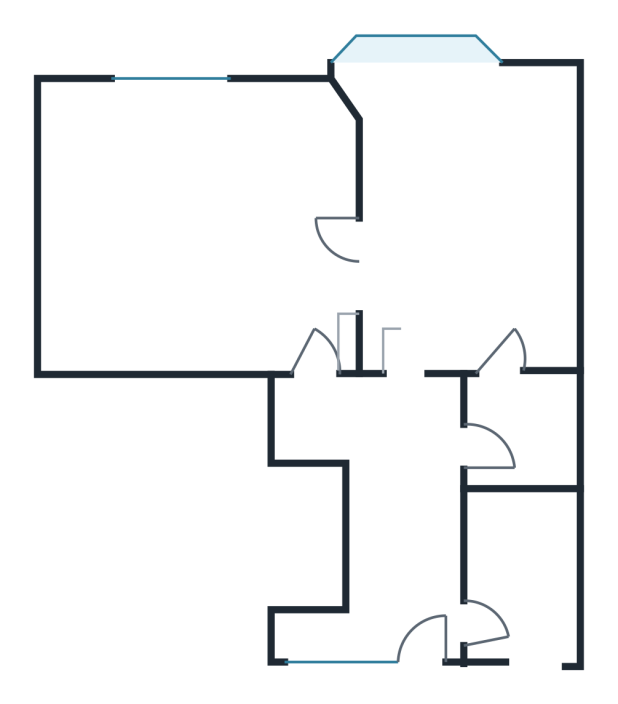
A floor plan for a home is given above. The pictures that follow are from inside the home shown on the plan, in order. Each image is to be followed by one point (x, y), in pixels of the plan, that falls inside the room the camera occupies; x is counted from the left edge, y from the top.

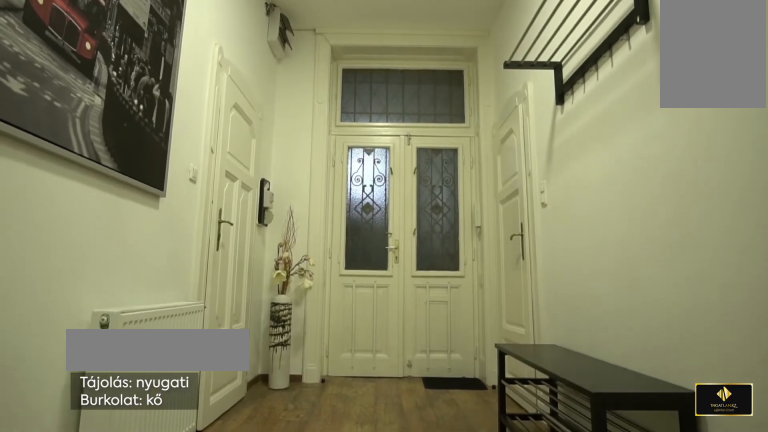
(402, 536)
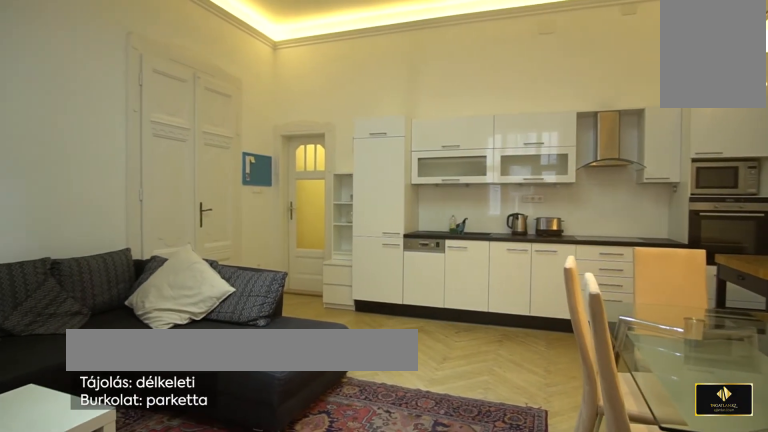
(206, 255)
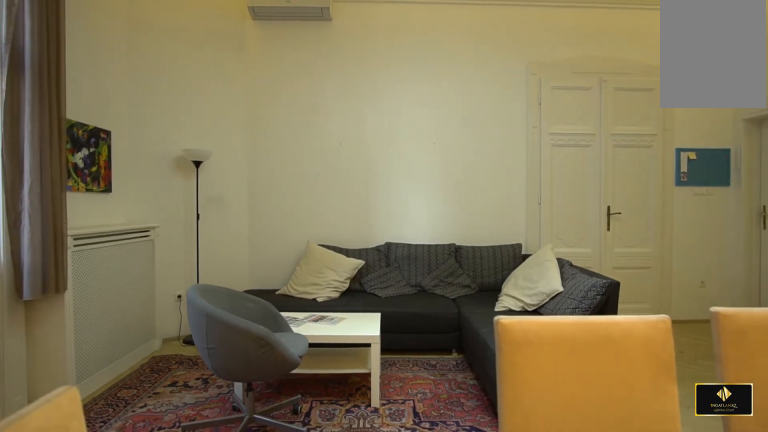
(205, 255)
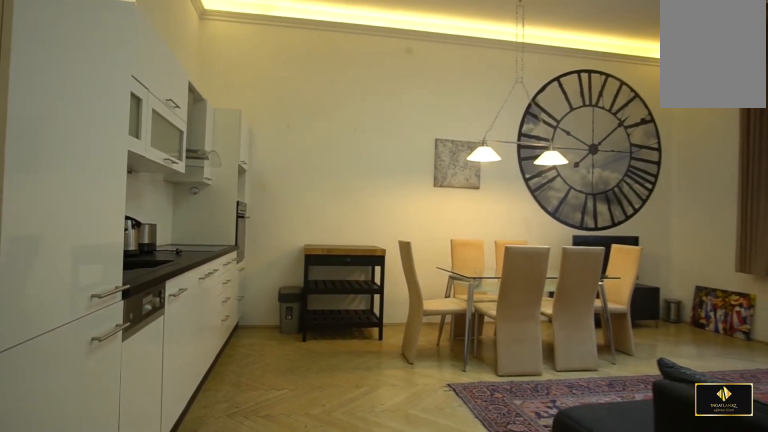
(198, 270)
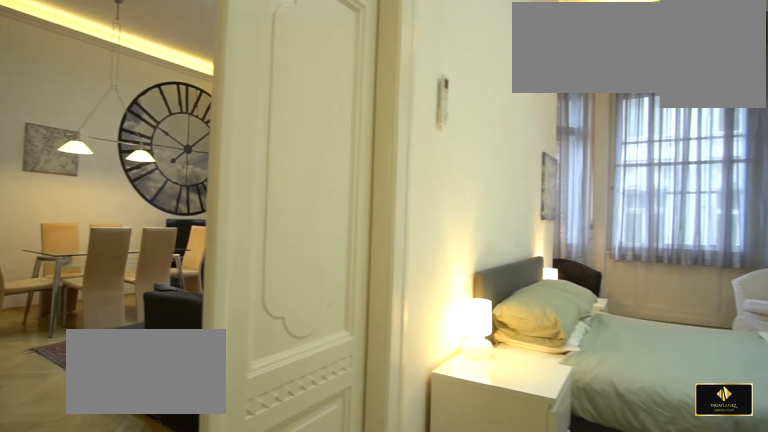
(482, 216)
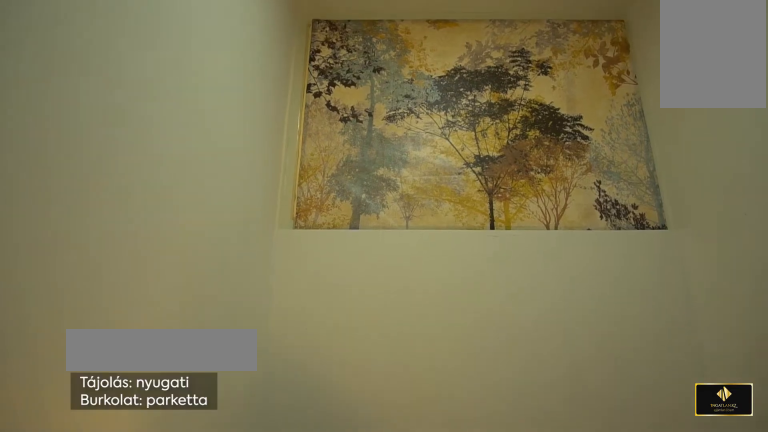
(530, 560)
